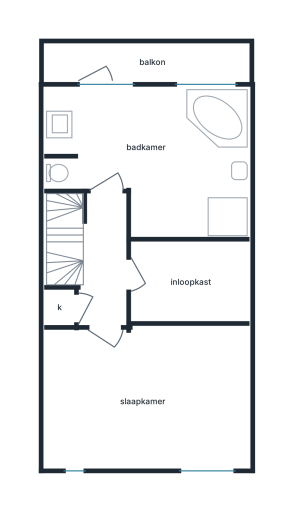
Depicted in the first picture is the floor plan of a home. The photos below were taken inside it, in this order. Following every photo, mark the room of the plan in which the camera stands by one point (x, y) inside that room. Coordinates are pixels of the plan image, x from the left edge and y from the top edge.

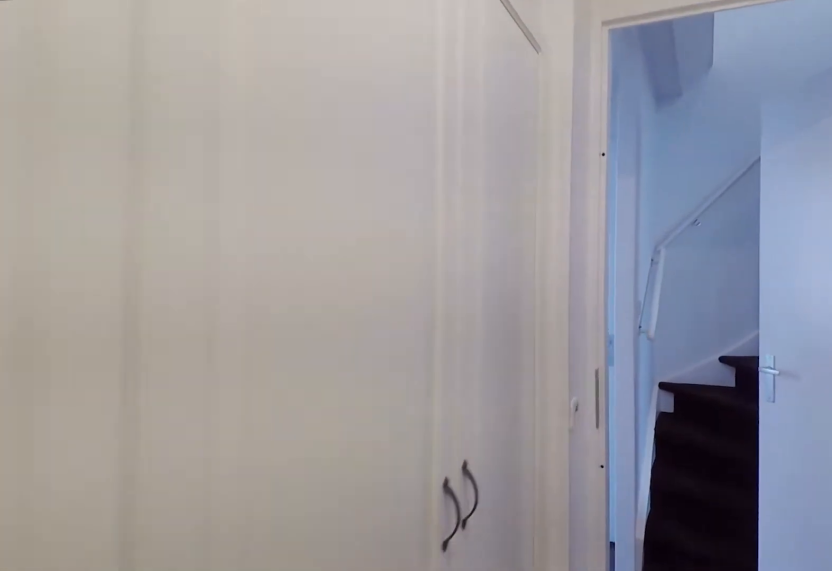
(188, 282)
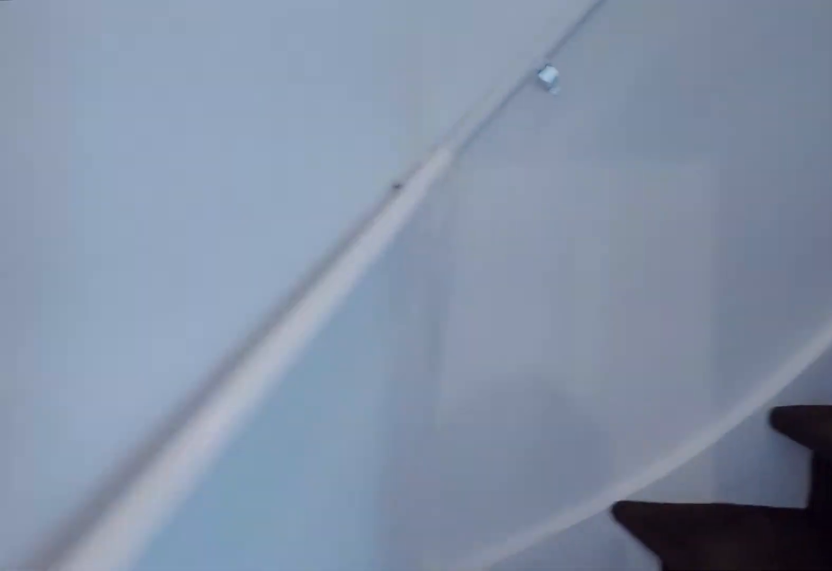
(104, 263)
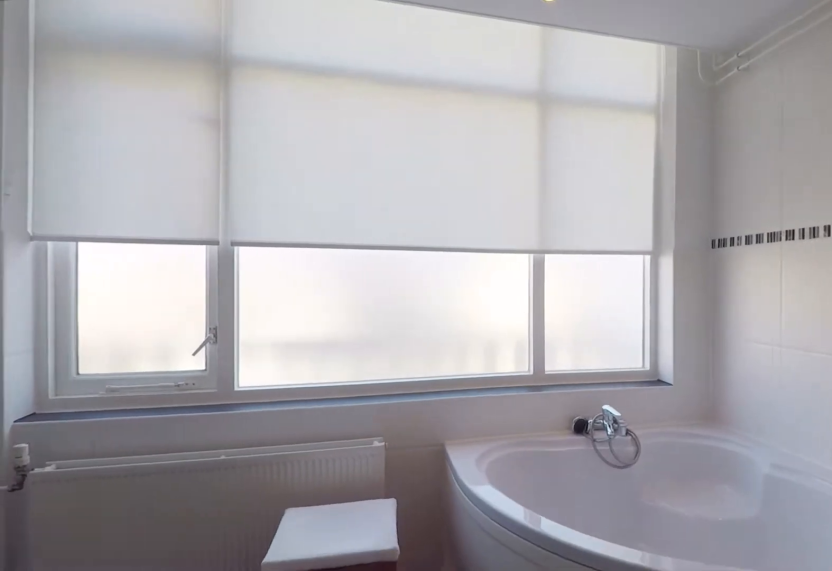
(156, 155)
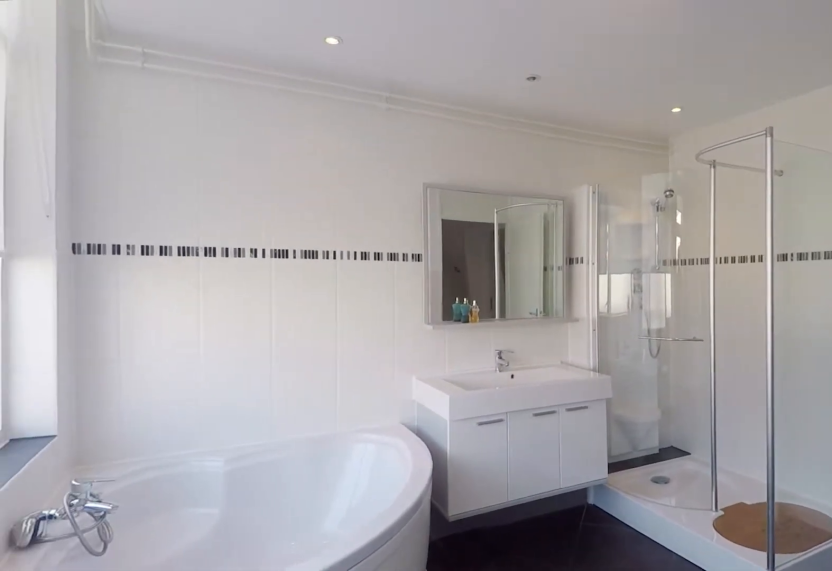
(156, 155)
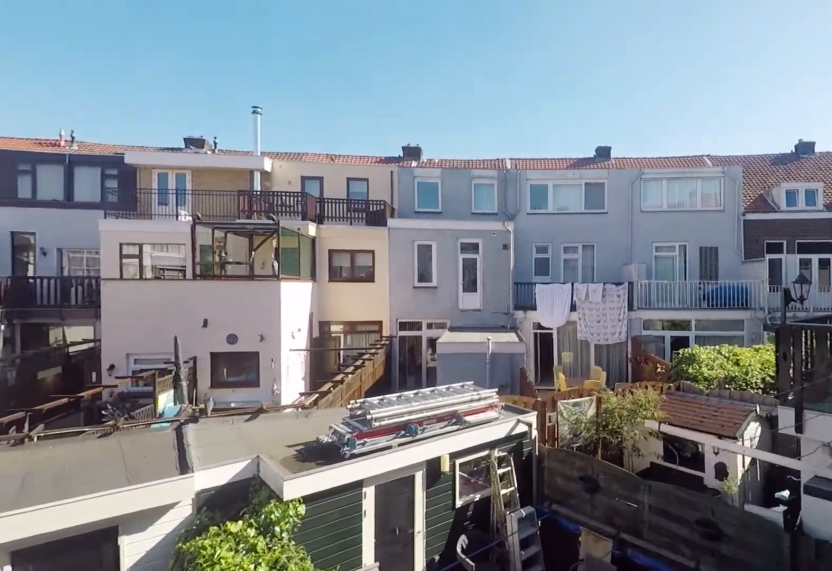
(146, 60)
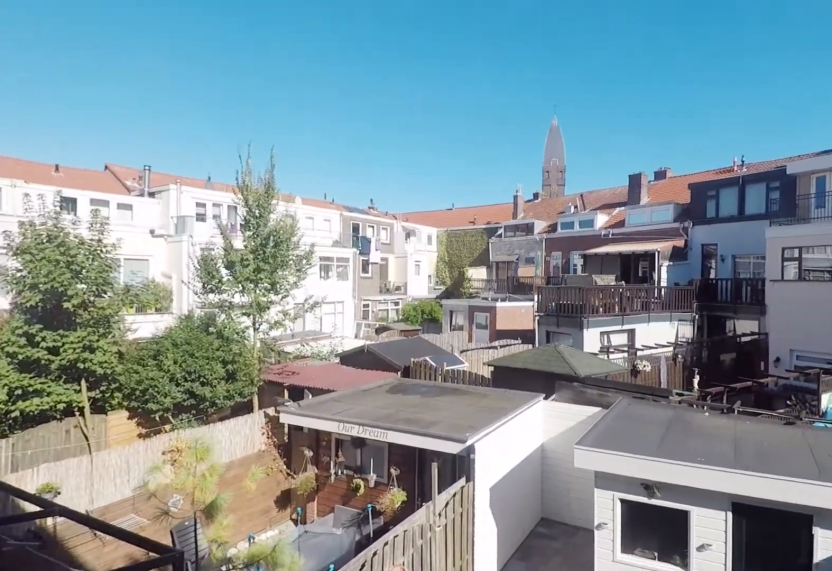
(146, 60)
